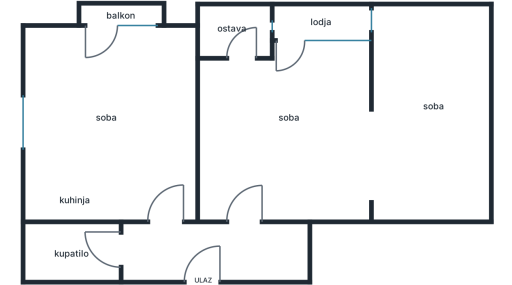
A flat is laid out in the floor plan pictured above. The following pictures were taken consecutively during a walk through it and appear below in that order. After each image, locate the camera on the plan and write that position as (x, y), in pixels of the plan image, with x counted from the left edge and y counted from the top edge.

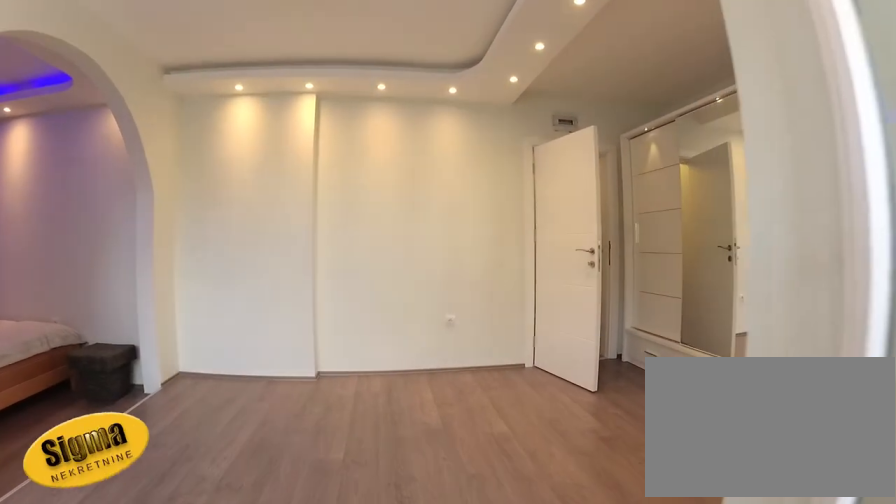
(291, 44)
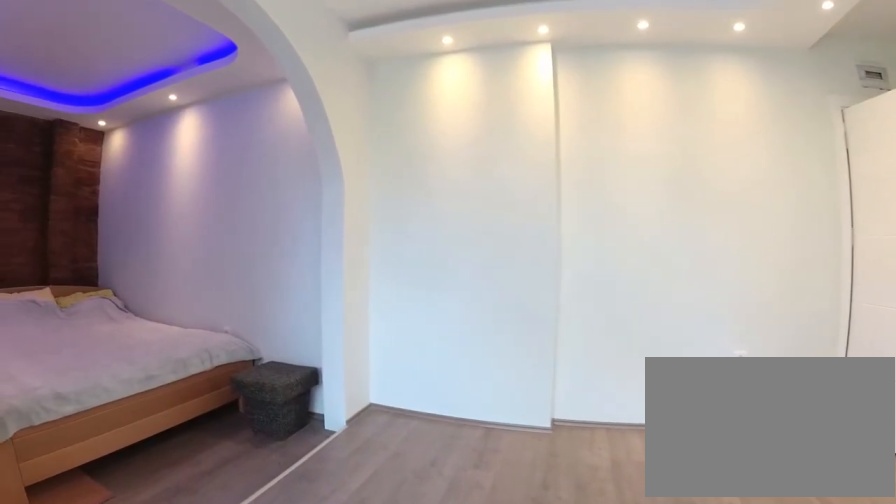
(296, 80)
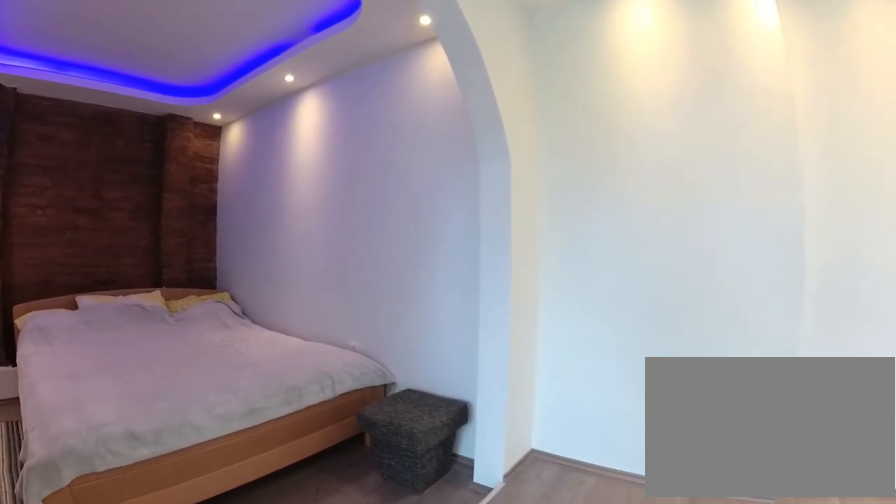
(309, 97)
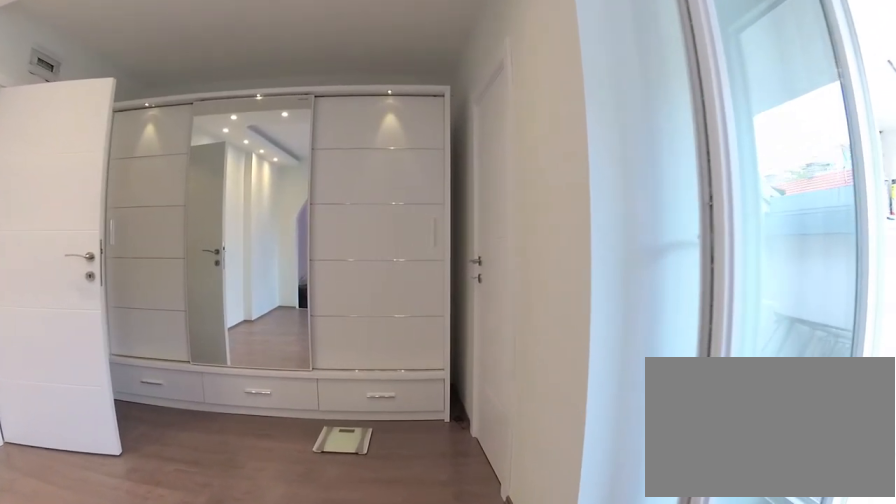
(323, 103)
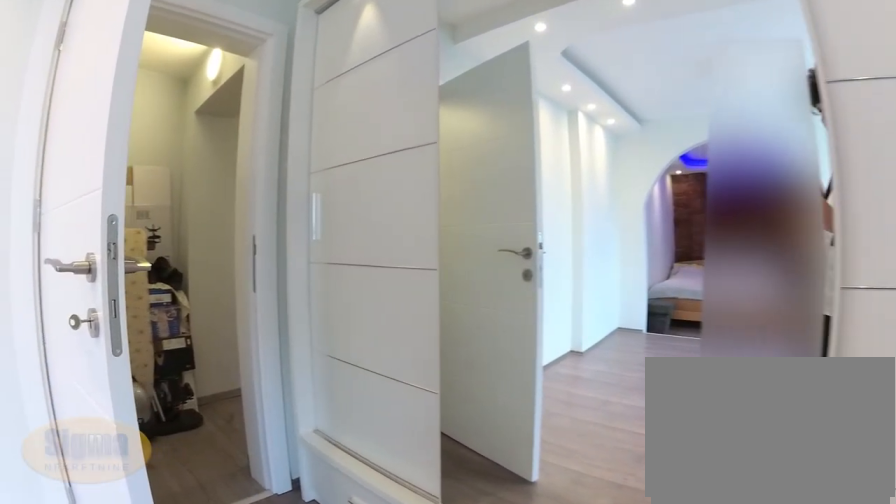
(262, 131)
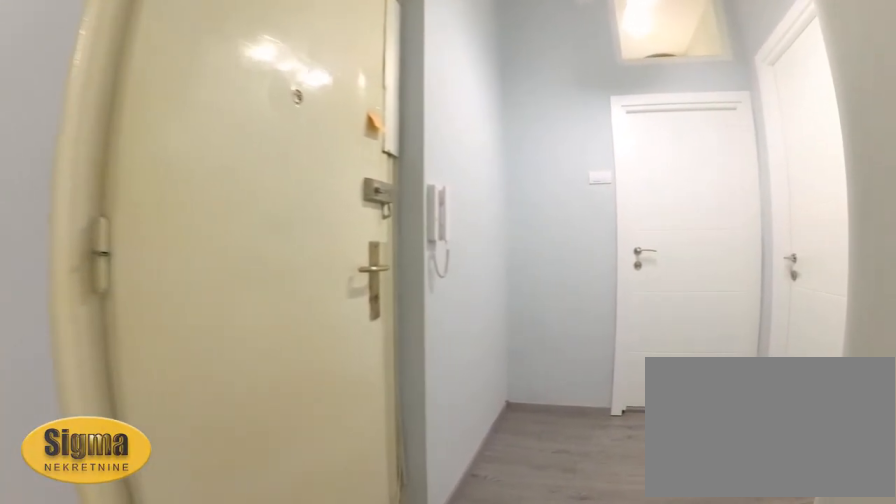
(245, 243)
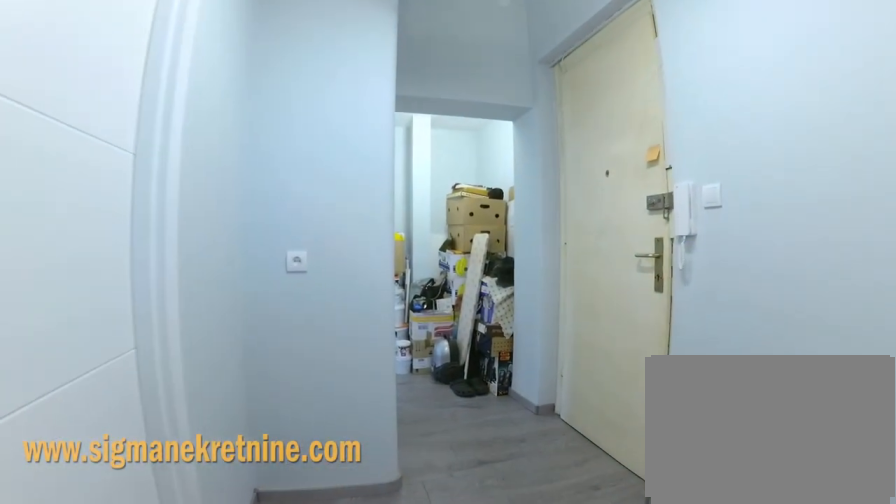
(125, 245)
